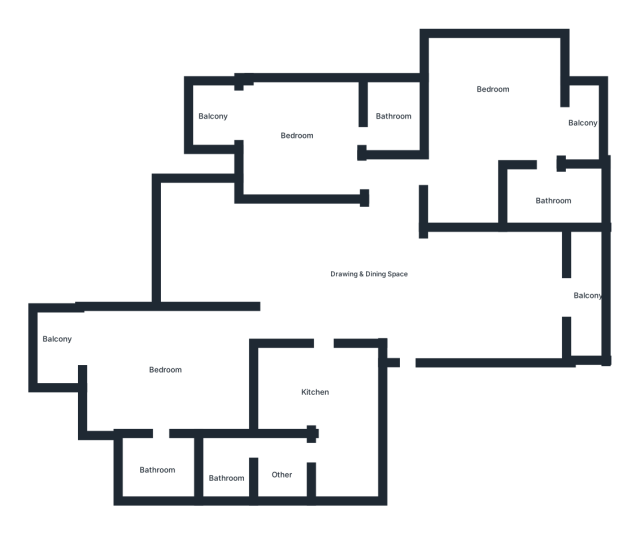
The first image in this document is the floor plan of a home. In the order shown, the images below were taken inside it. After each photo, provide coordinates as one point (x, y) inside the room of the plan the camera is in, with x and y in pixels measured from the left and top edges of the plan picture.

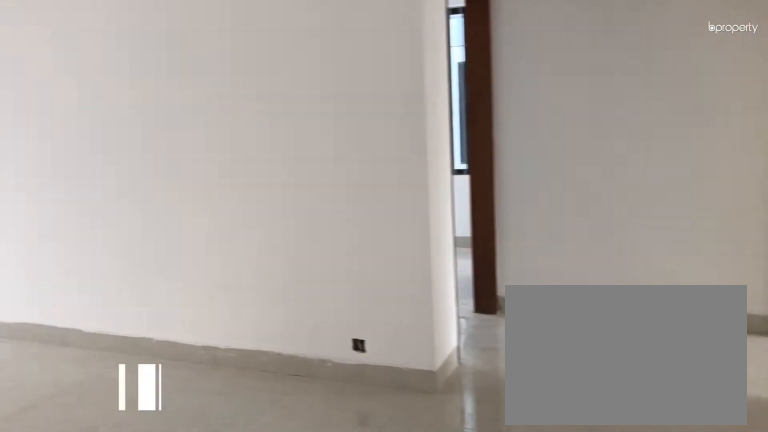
(342, 277)
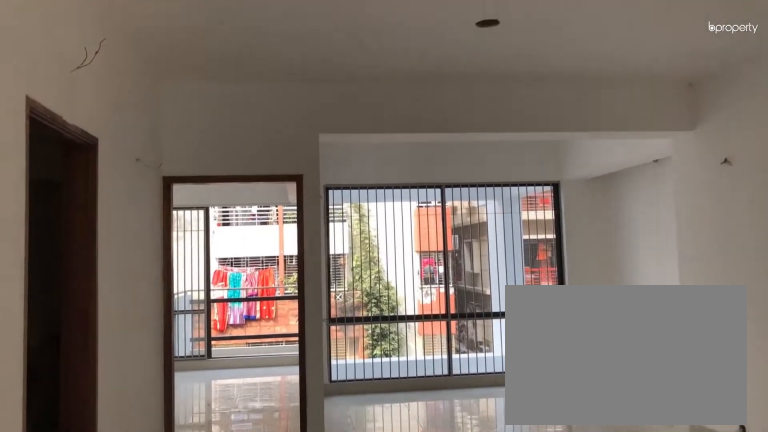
(341, 277)
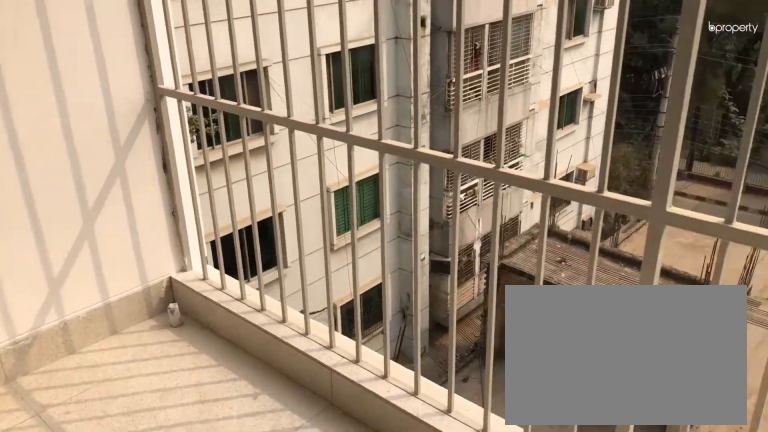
(584, 299)
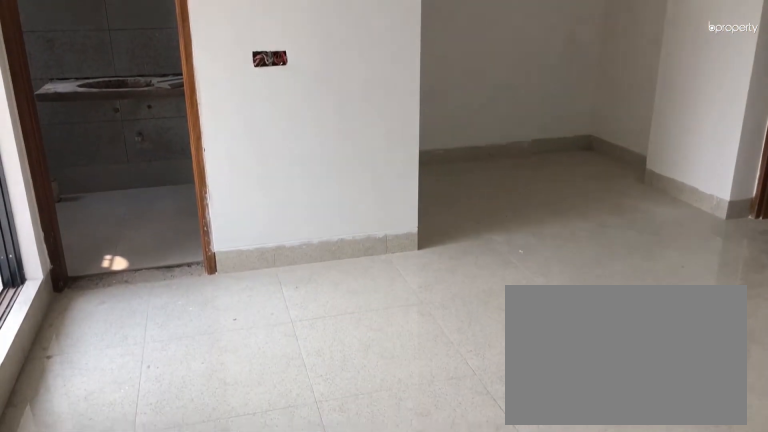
(485, 89)
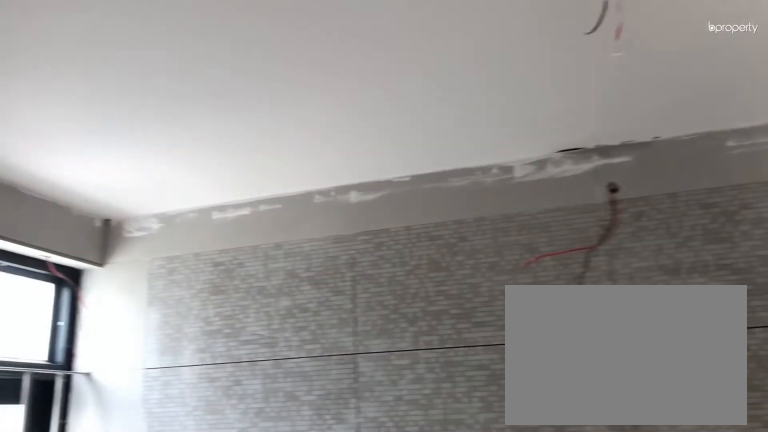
(548, 196)
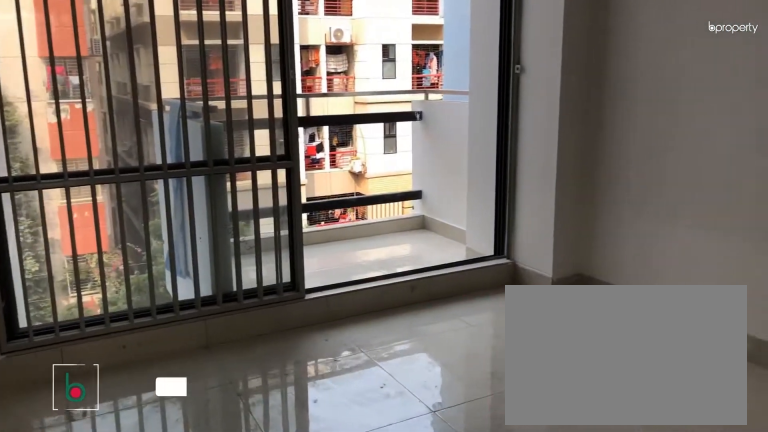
(295, 146)
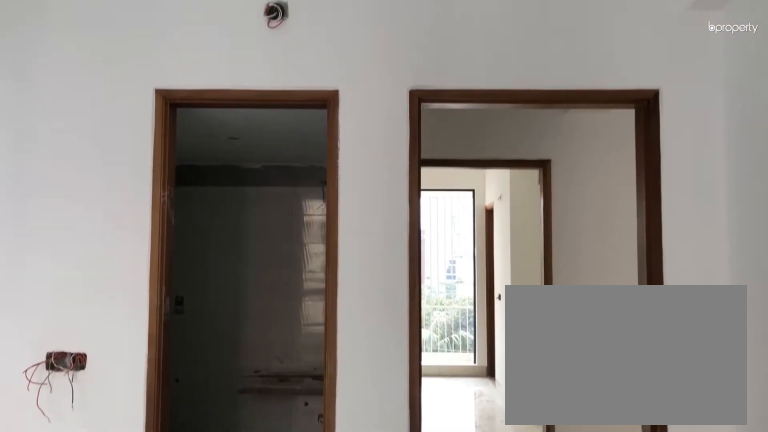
(295, 146)
